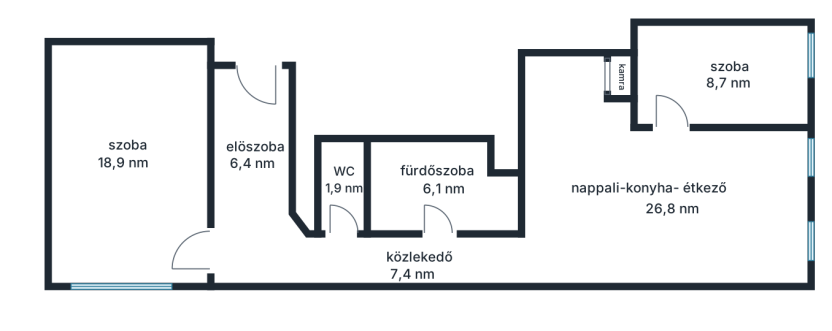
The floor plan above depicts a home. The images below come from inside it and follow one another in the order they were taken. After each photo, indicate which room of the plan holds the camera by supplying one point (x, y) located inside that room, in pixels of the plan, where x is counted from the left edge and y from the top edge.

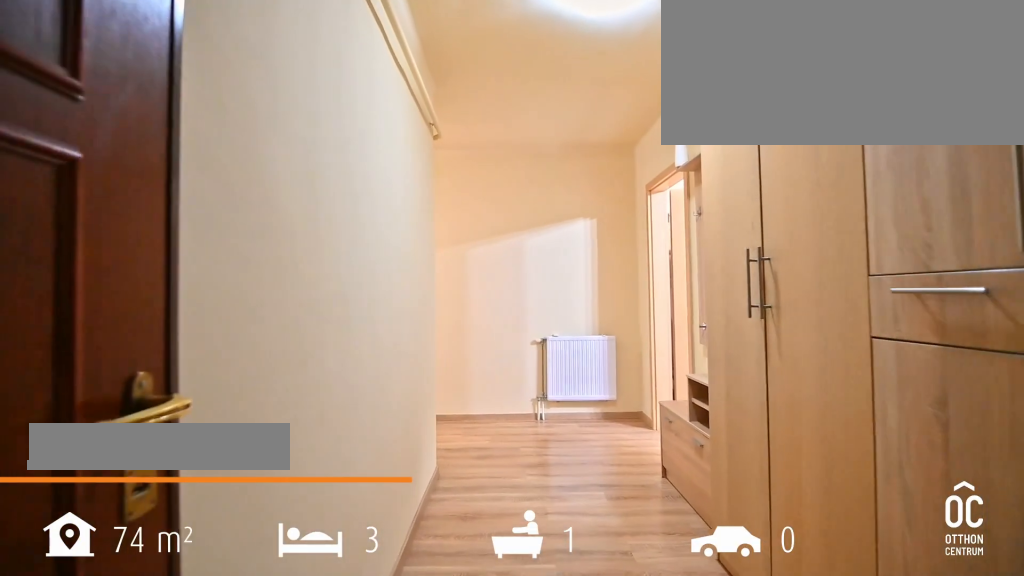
(250, 170)
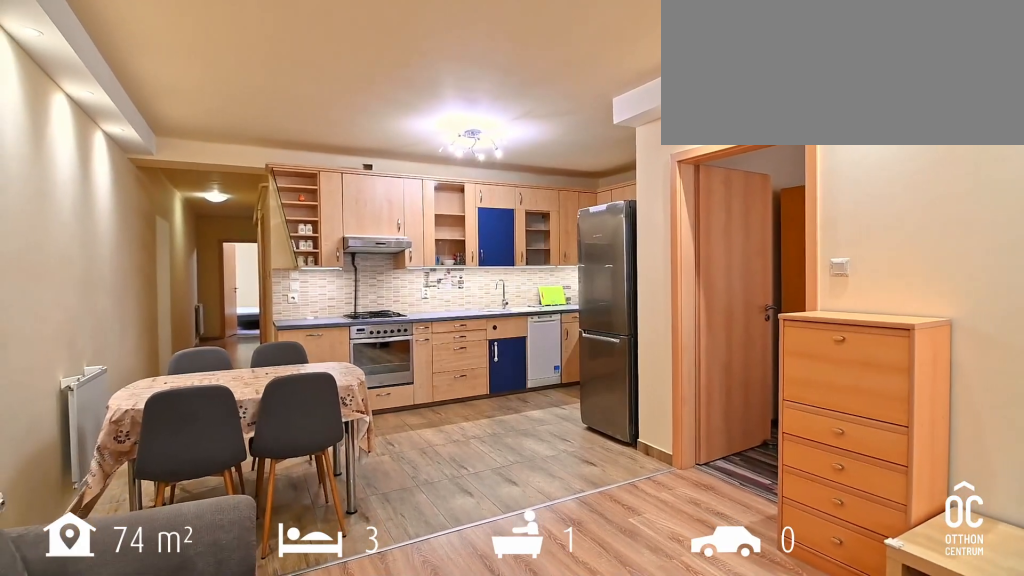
(663, 200)
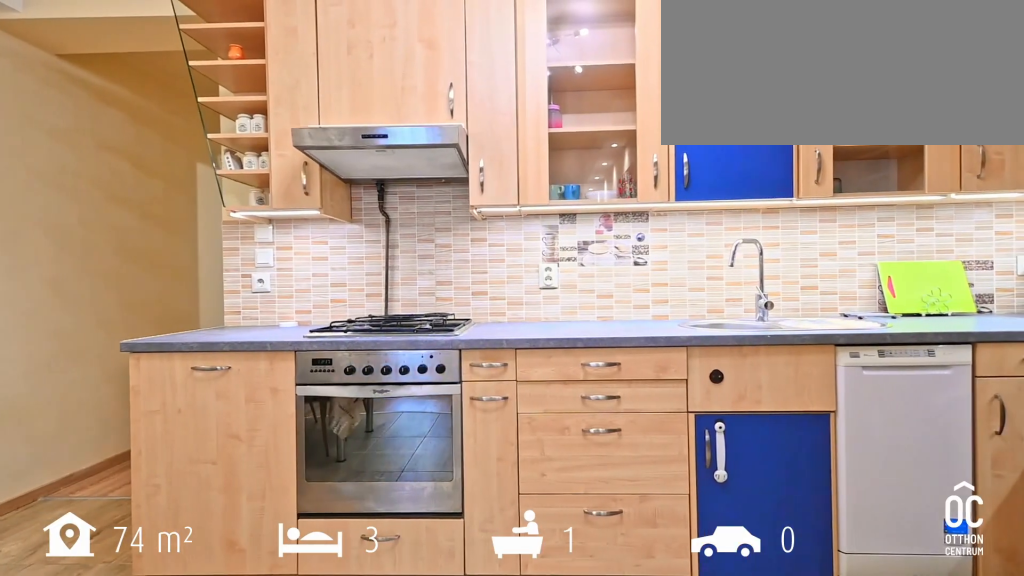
(663, 200)
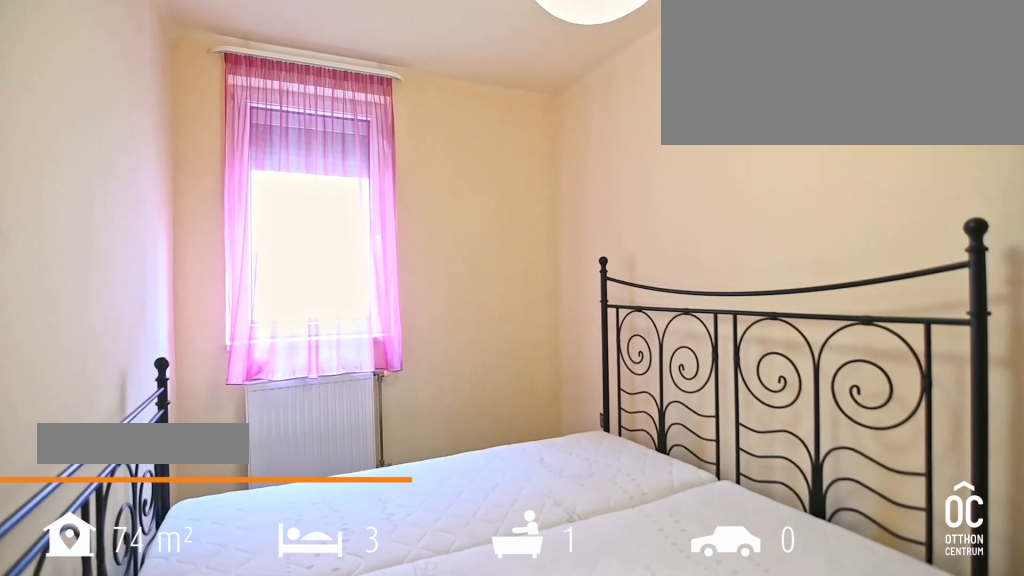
(722, 71)
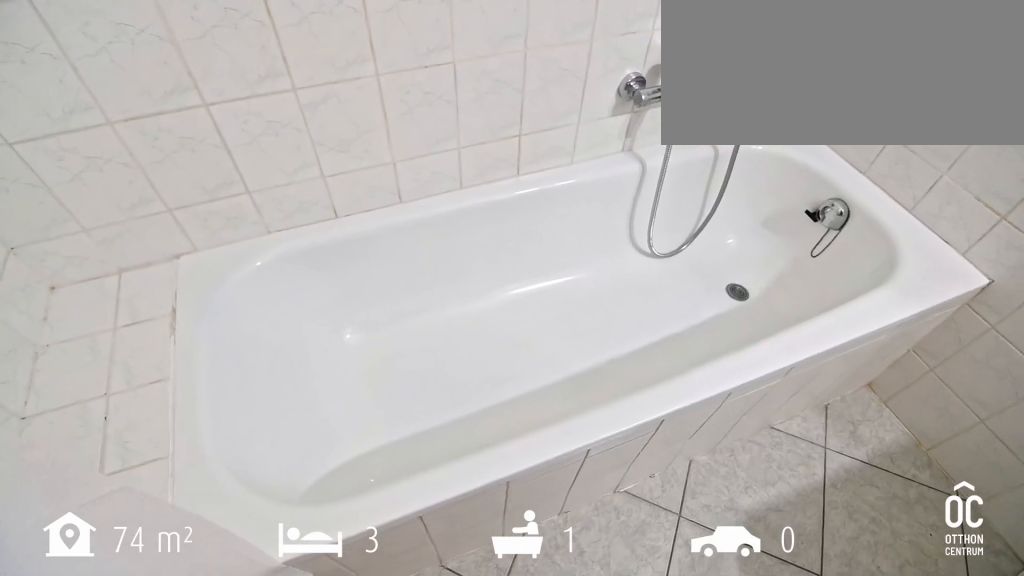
(431, 184)
